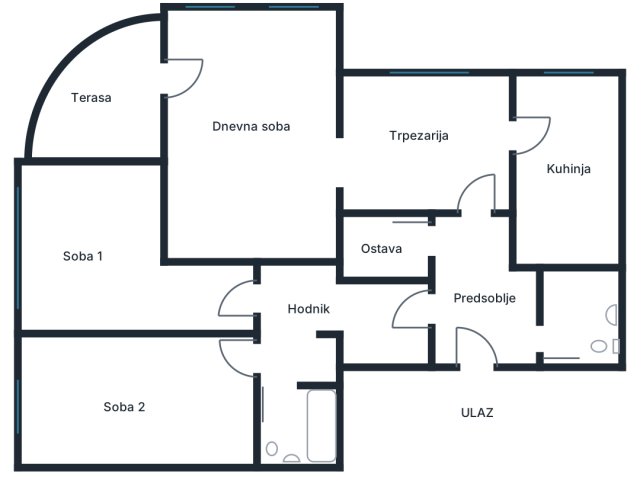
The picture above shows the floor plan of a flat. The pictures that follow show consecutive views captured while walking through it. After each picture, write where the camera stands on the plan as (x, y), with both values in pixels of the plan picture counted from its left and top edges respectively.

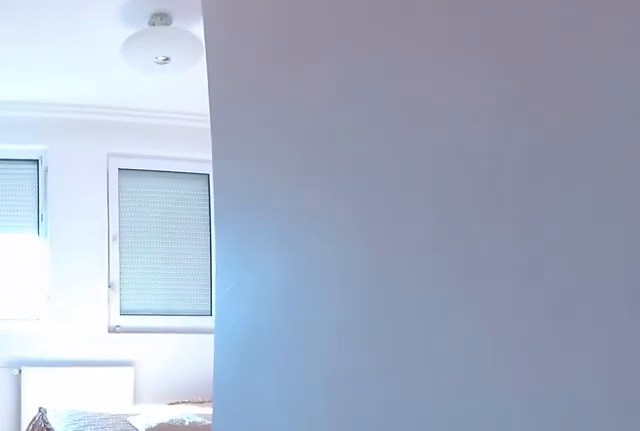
(238, 302)
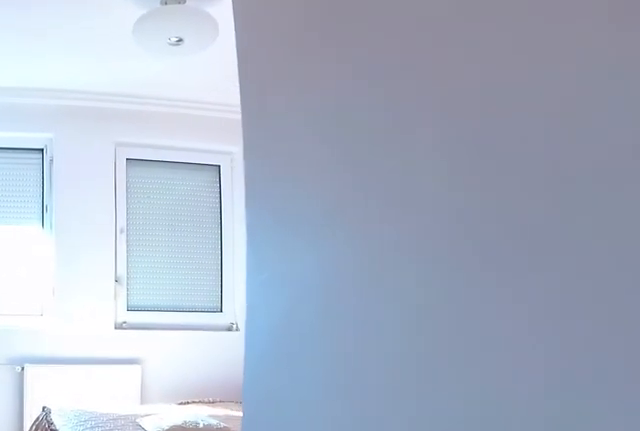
(229, 302)
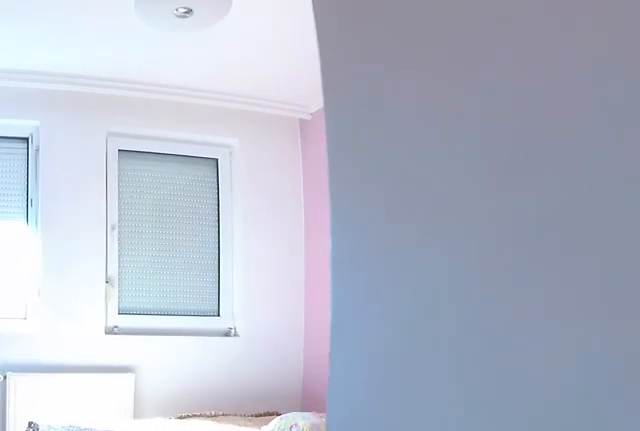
(212, 302)
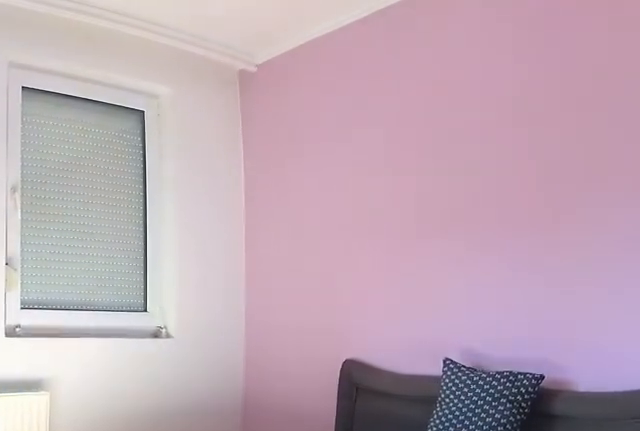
(162, 296)
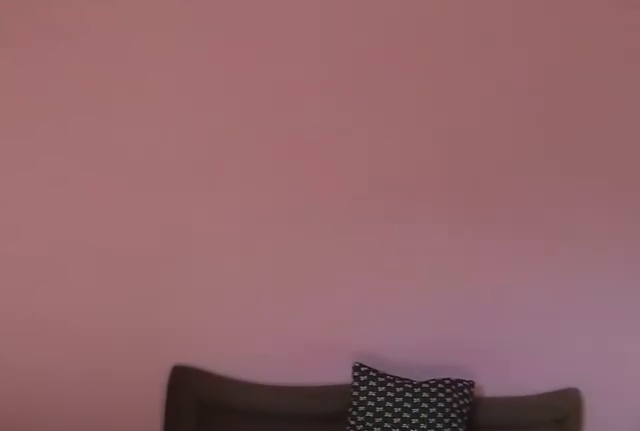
(60, 278)
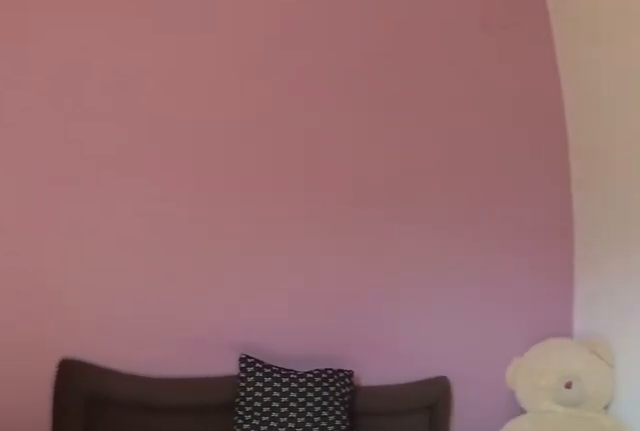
(55, 277)
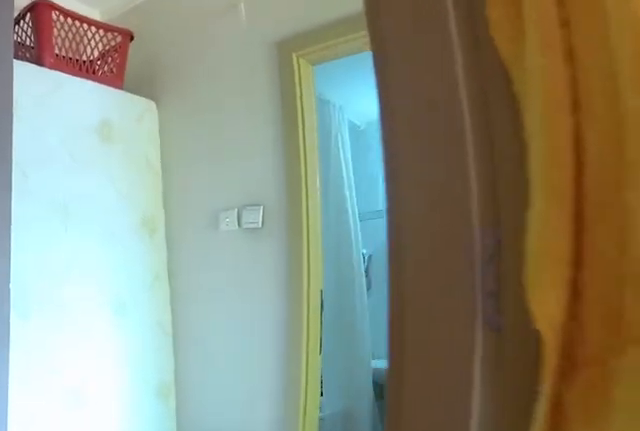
(211, 289)
